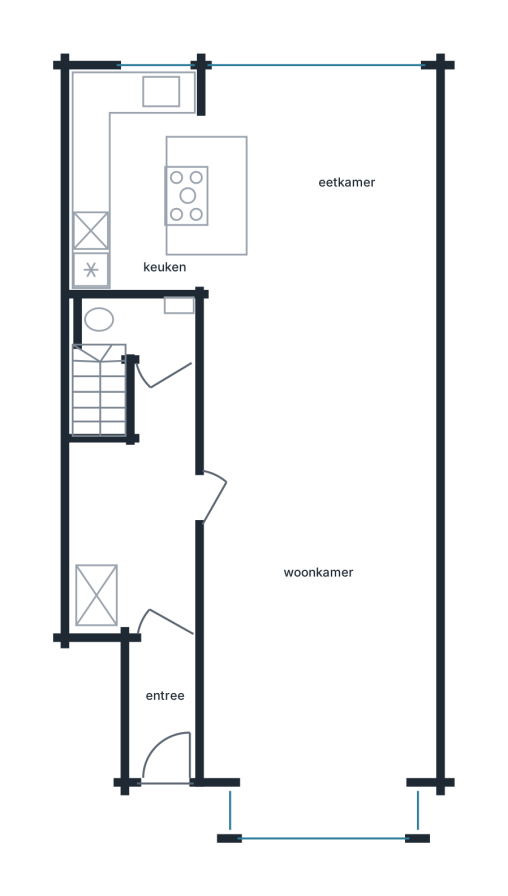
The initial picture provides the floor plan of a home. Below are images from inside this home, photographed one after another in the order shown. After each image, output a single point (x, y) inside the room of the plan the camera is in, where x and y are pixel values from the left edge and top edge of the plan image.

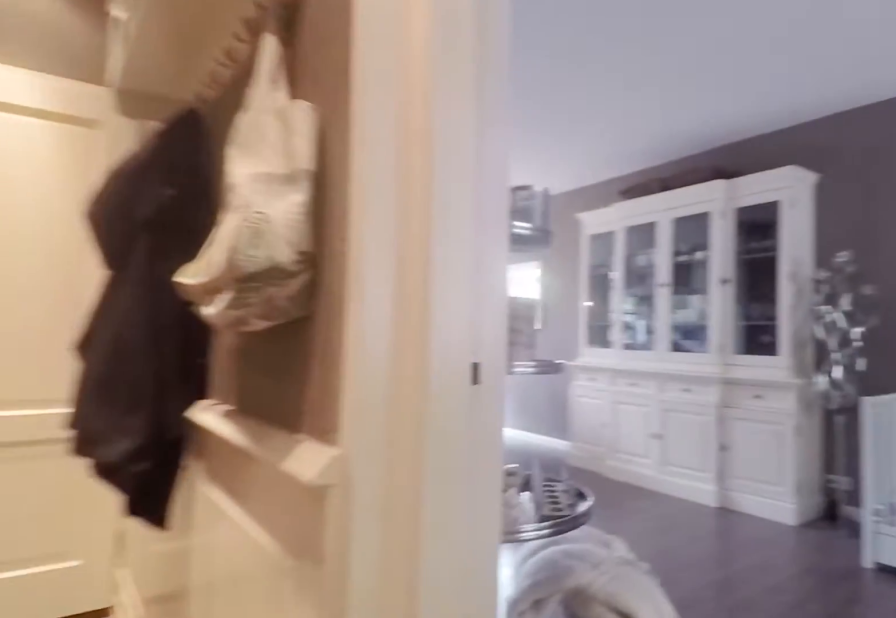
(145, 559)
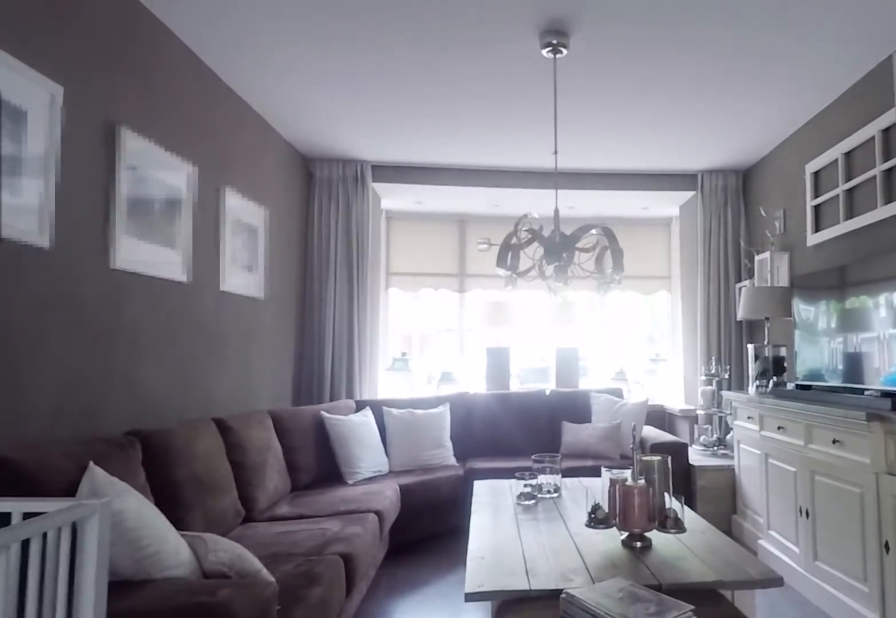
(317, 431)
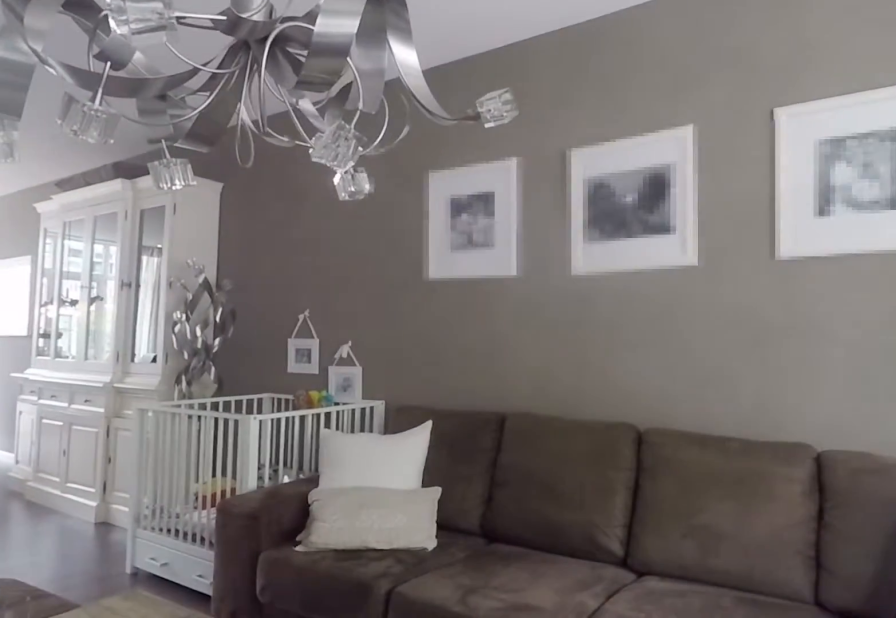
(317, 431)
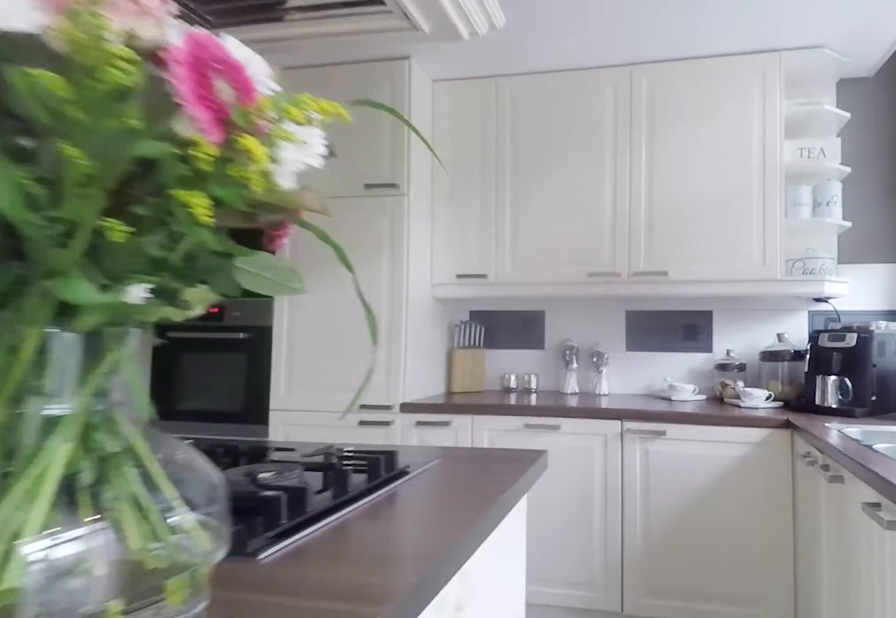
(220, 152)
